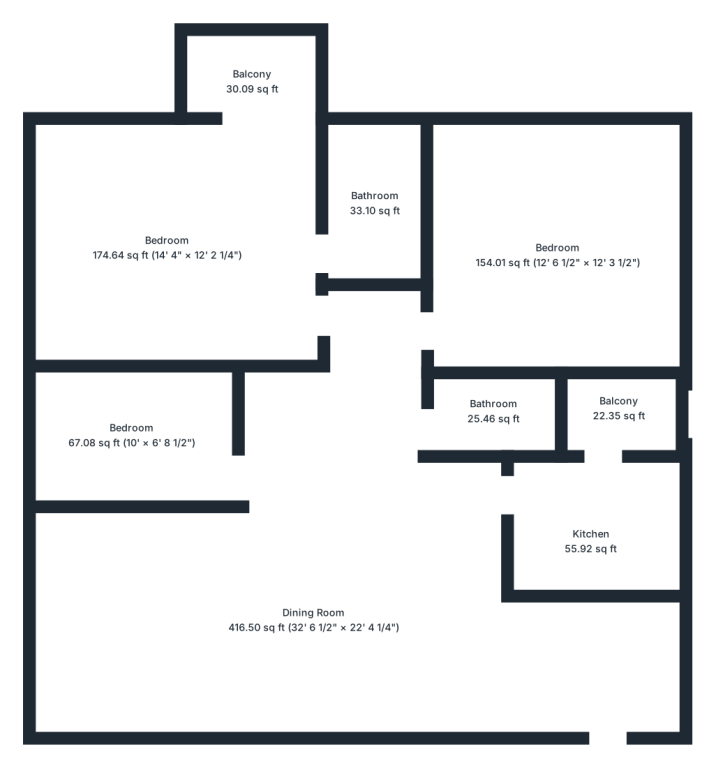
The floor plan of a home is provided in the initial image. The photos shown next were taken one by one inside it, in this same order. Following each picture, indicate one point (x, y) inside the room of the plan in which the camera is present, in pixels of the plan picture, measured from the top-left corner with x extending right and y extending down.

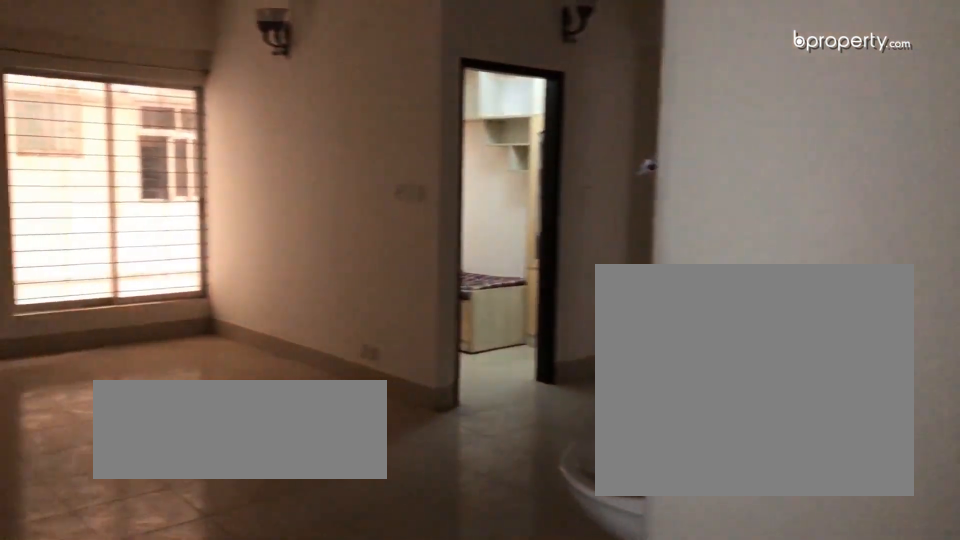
(313, 636)
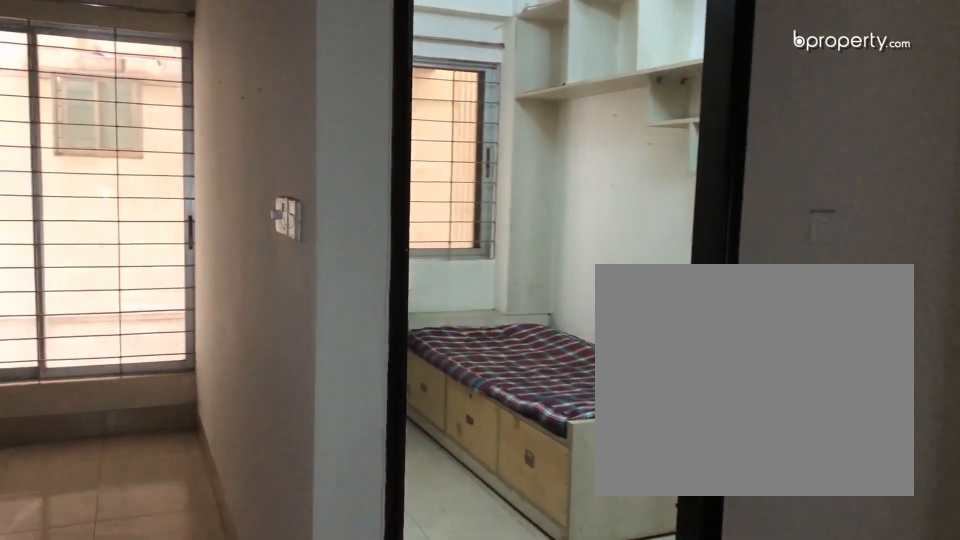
(313, 636)
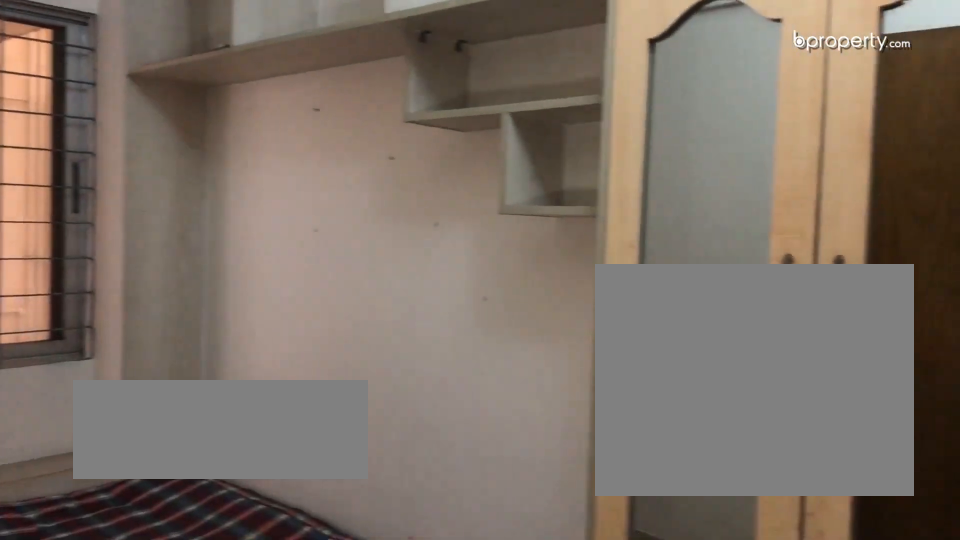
(131, 425)
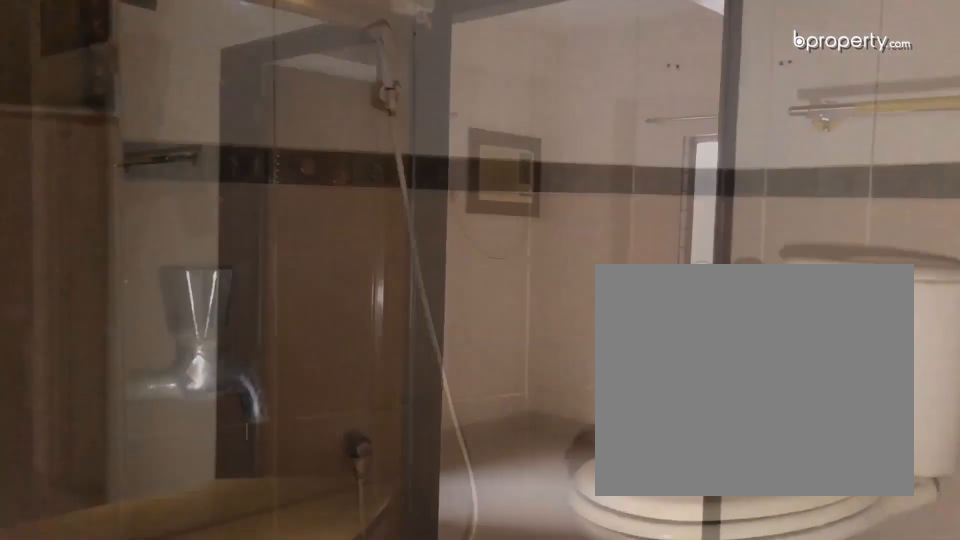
(378, 213)
